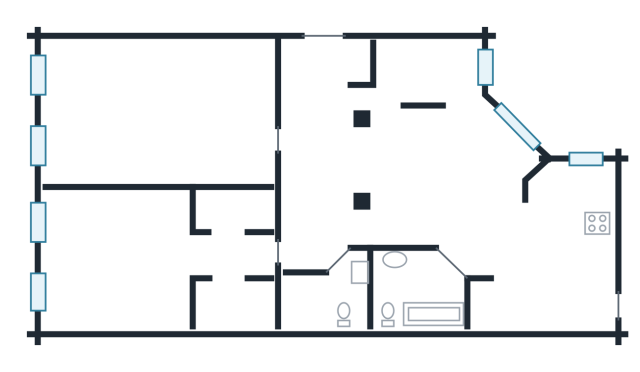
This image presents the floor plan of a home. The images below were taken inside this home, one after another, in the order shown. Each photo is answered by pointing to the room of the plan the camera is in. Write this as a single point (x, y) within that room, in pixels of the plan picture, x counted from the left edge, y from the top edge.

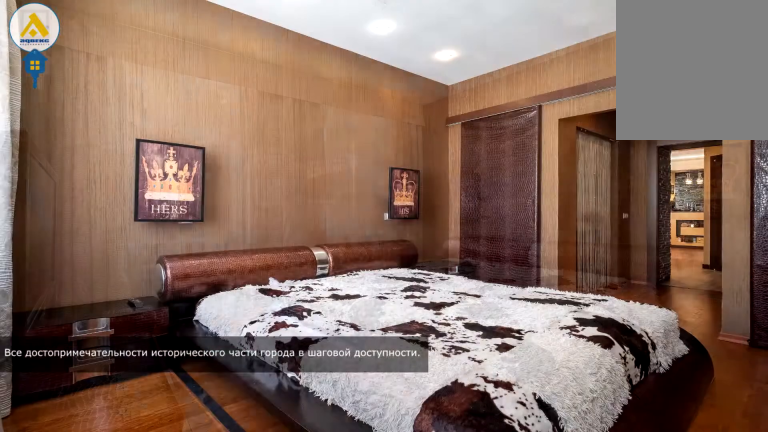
(111, 258)
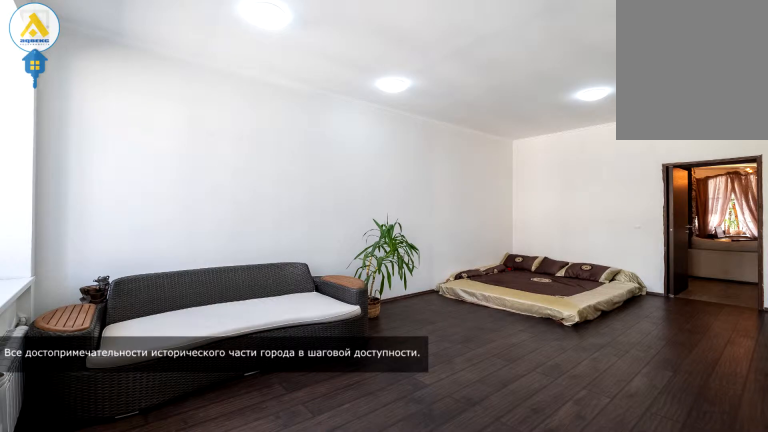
(146, 117)
